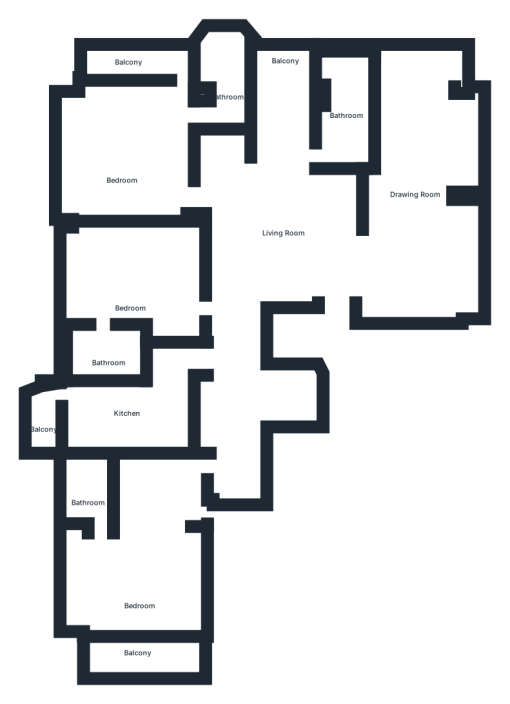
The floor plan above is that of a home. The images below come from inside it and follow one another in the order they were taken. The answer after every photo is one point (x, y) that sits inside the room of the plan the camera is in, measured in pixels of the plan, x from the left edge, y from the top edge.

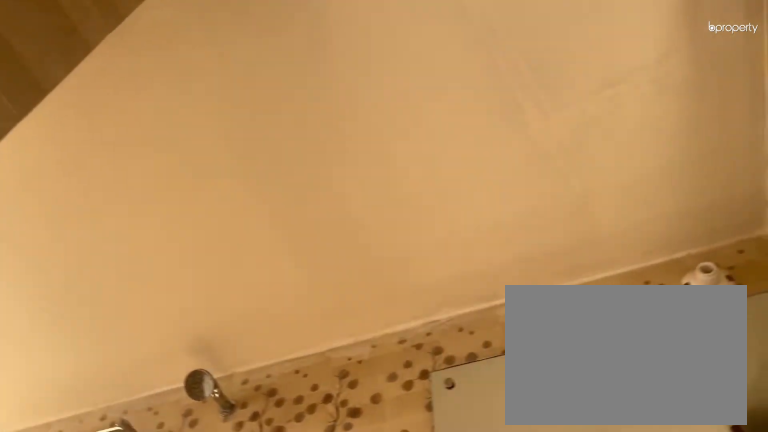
(231, 91)
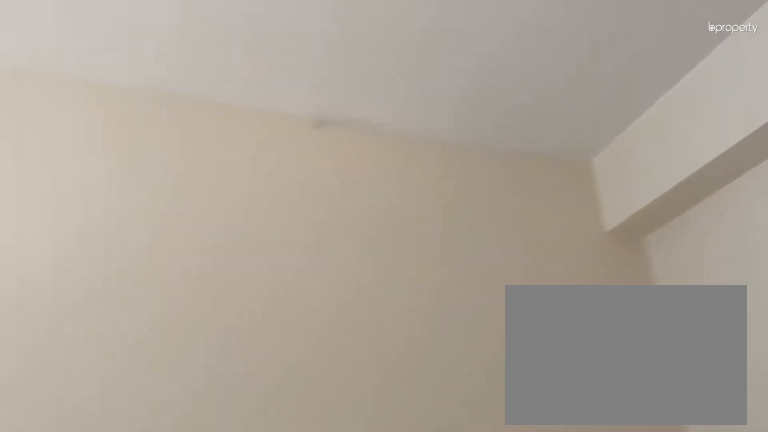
(130, 287)
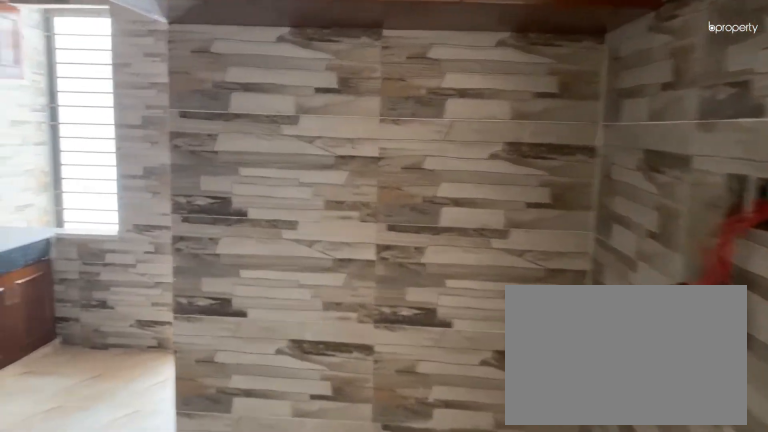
(124, 424)
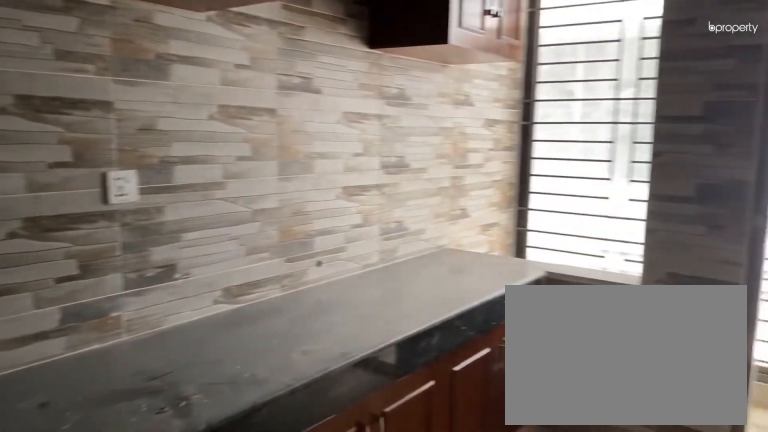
(122, 424)
